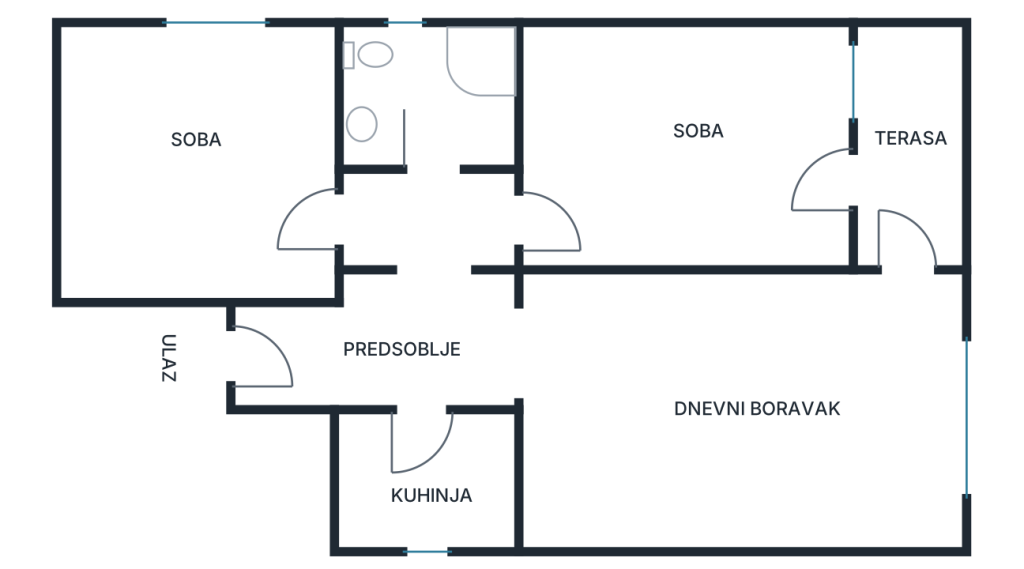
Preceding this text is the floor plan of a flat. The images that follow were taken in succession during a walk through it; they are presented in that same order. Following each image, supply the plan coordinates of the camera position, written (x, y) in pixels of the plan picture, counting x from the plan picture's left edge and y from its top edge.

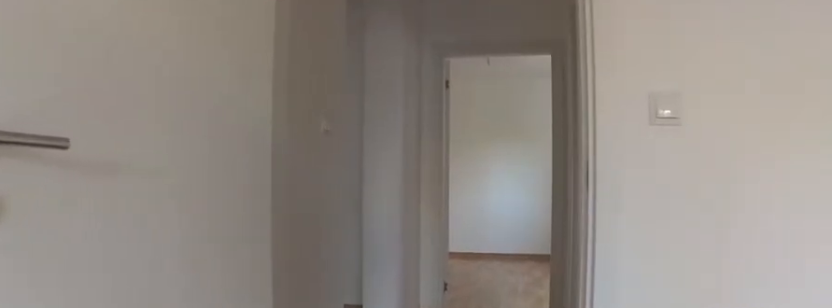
(736, 196)
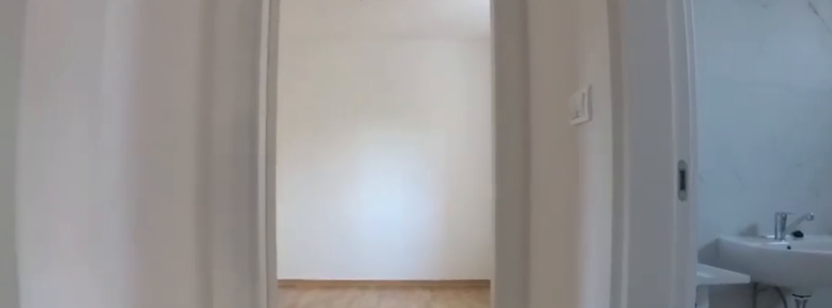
(554, 210)
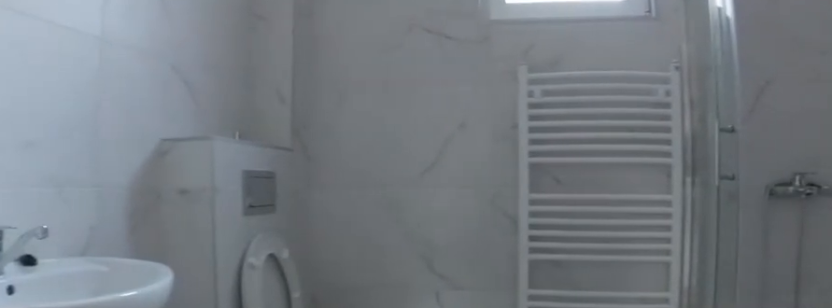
(429, 216)
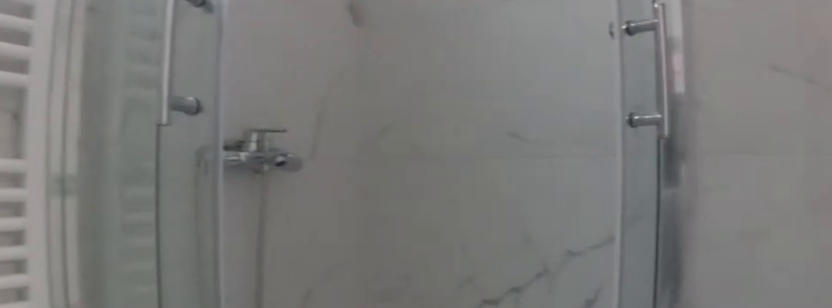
(424, 130)
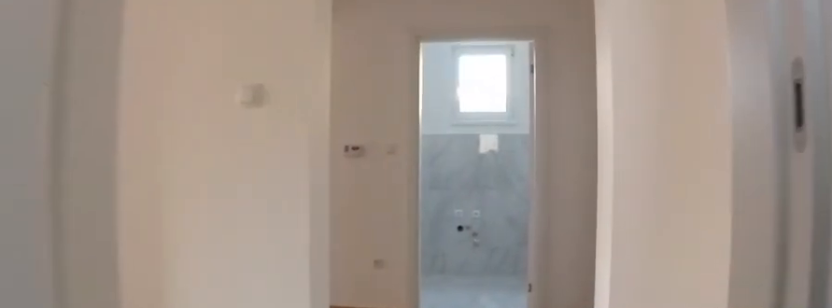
(431, 110)
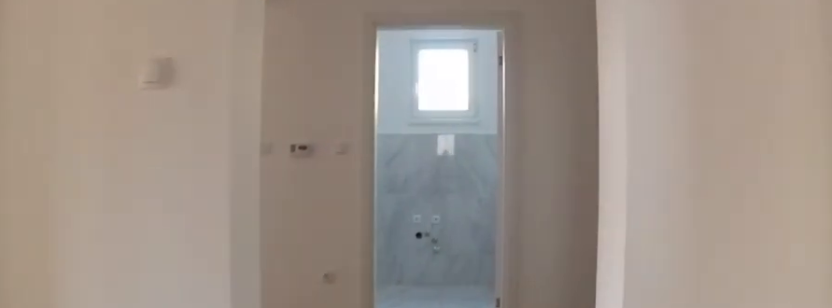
(430, 125)
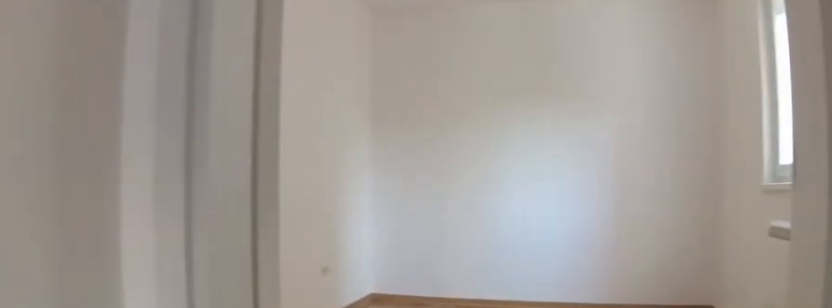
(430, 196)
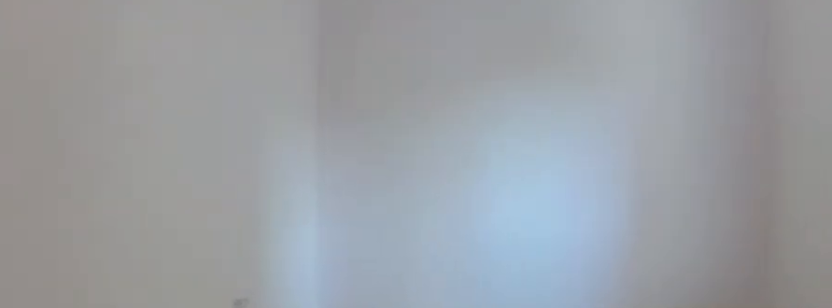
(380, 212)
